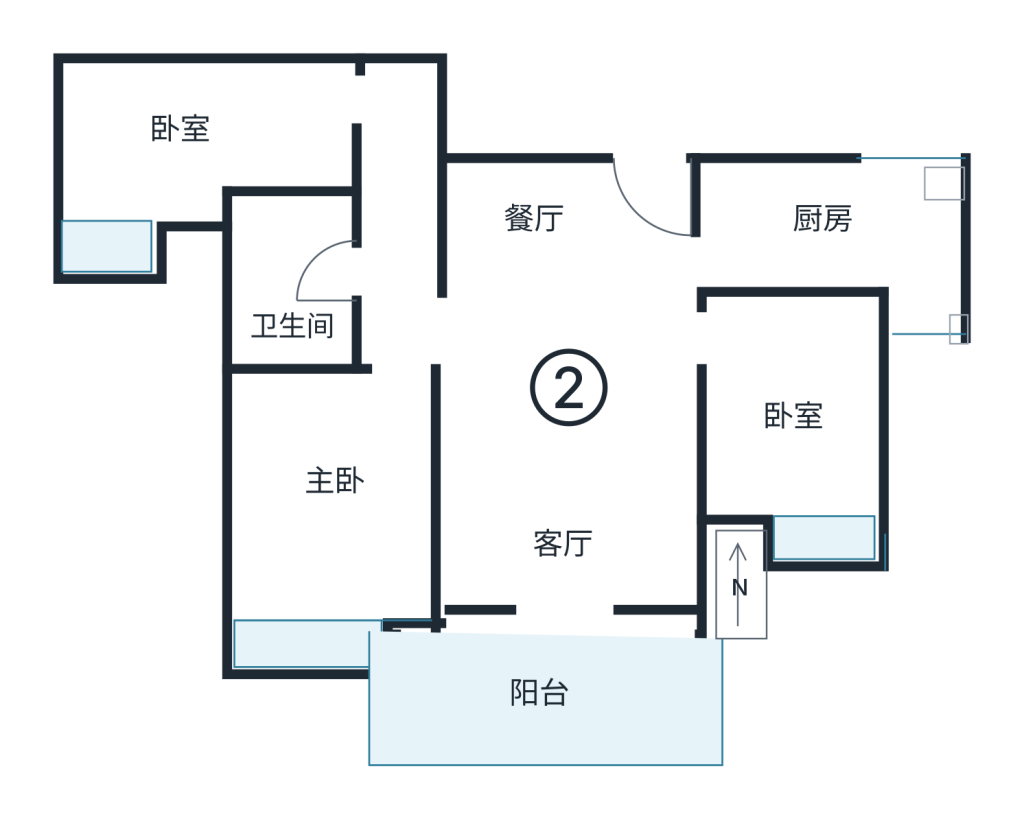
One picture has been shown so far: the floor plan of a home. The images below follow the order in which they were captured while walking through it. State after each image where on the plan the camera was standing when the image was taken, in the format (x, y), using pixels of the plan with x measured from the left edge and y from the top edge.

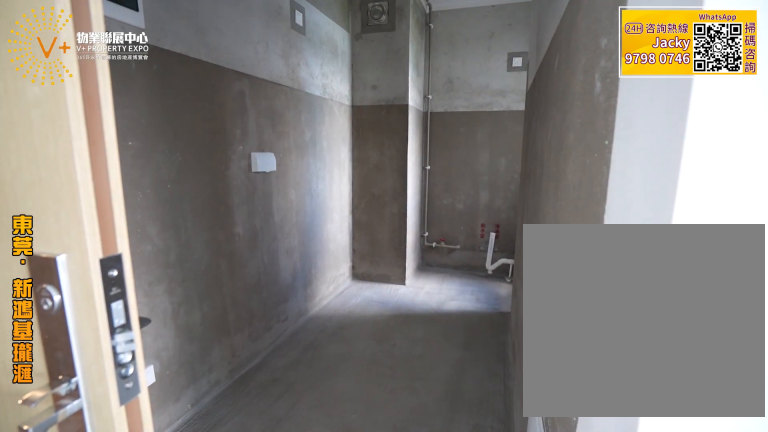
(788, 228)
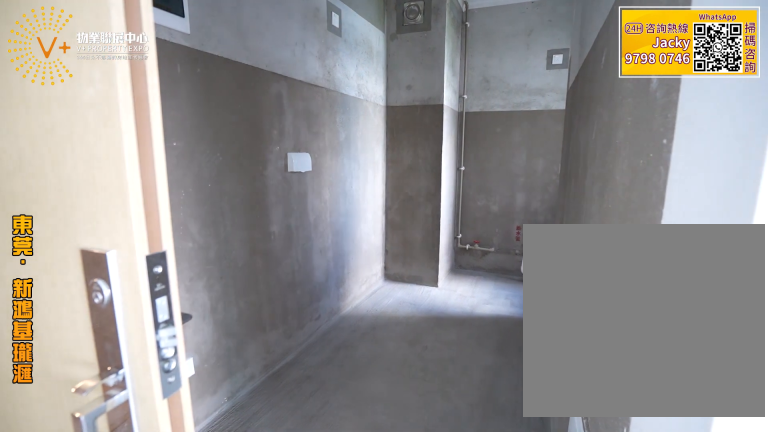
(792, 232)
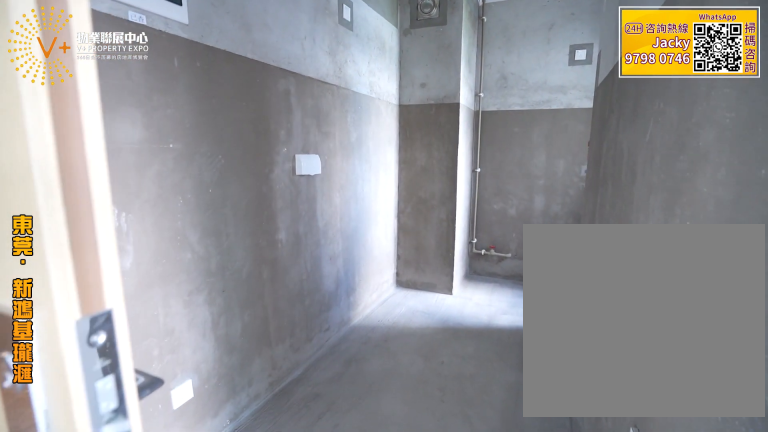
(793, 231)
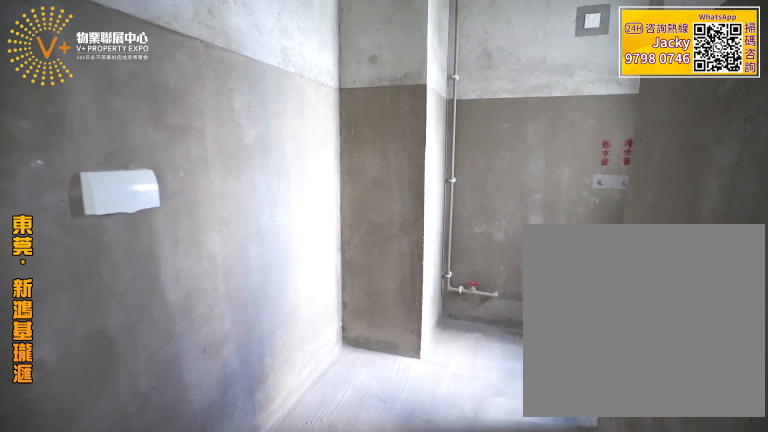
(798, 224)
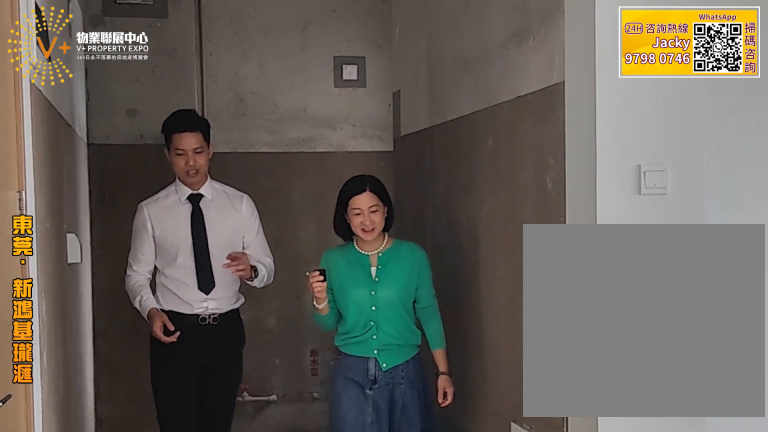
(791, 236)
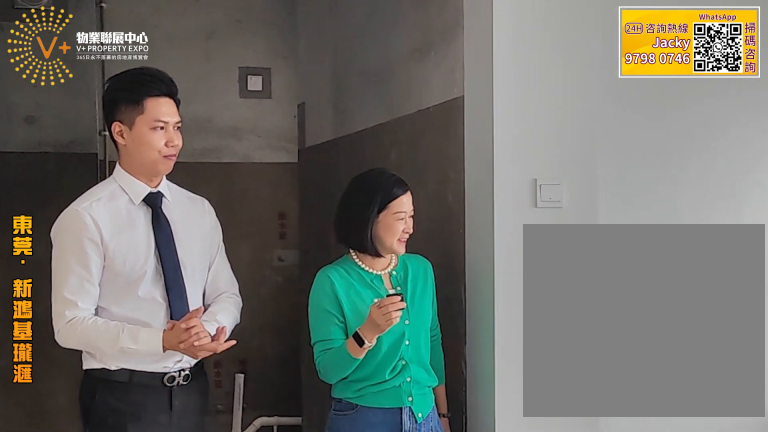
(790, 228)
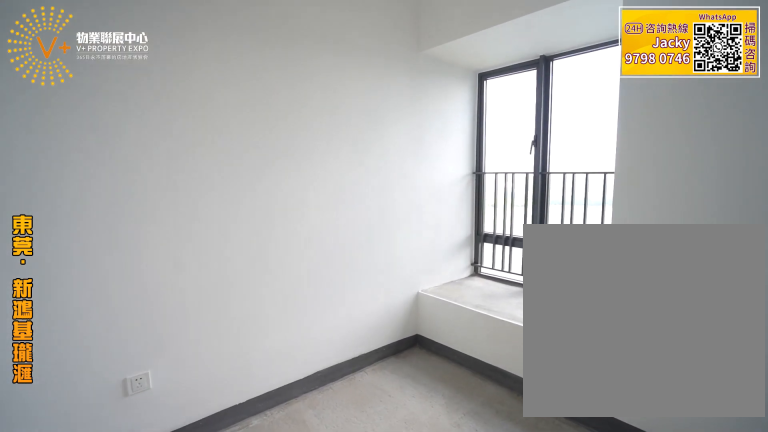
(792, 371)
